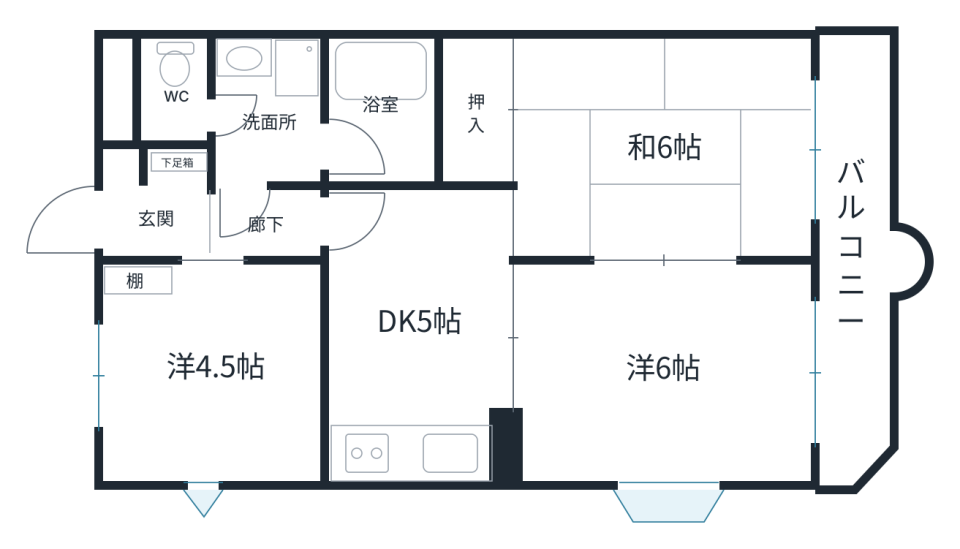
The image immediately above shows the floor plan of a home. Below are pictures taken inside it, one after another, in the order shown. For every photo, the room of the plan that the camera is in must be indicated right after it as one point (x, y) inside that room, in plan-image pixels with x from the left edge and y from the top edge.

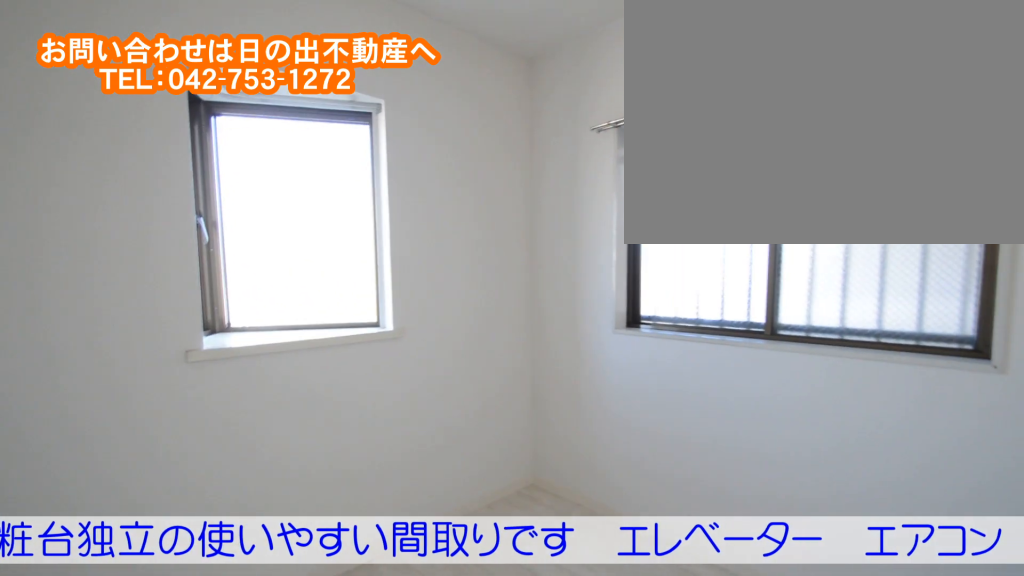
(213, 414)
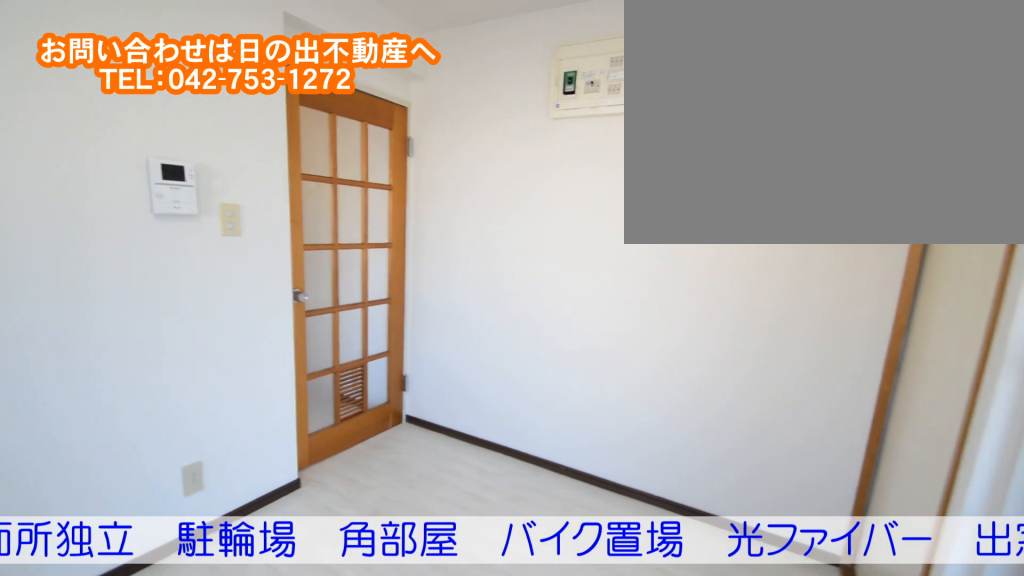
(430, 364)
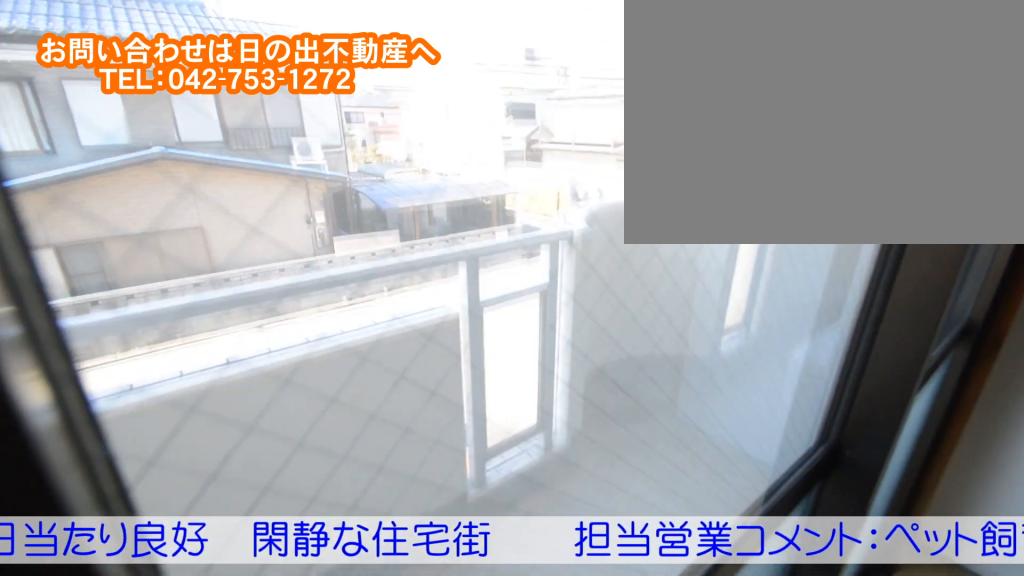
(658, 189)
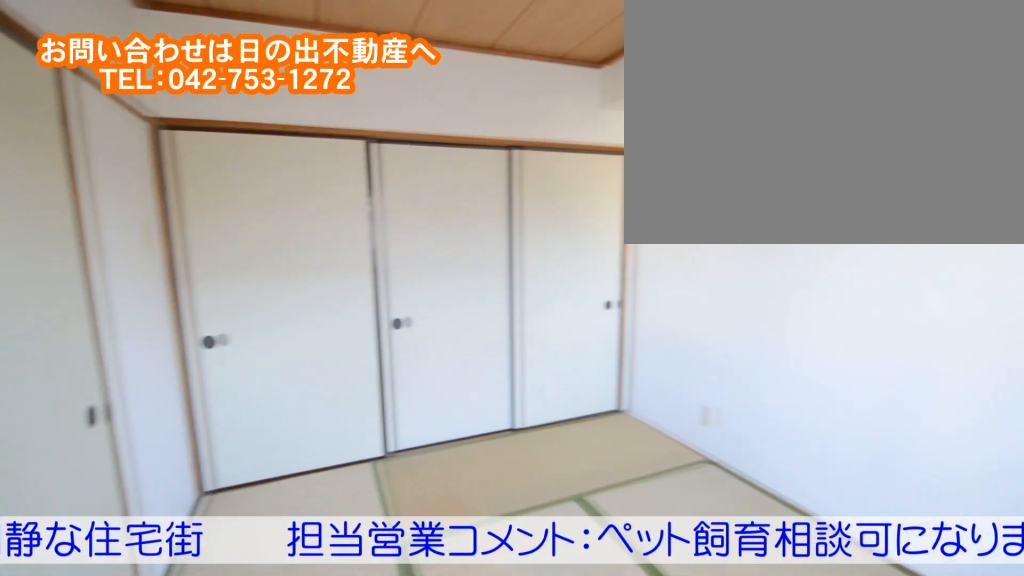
(658, 189)
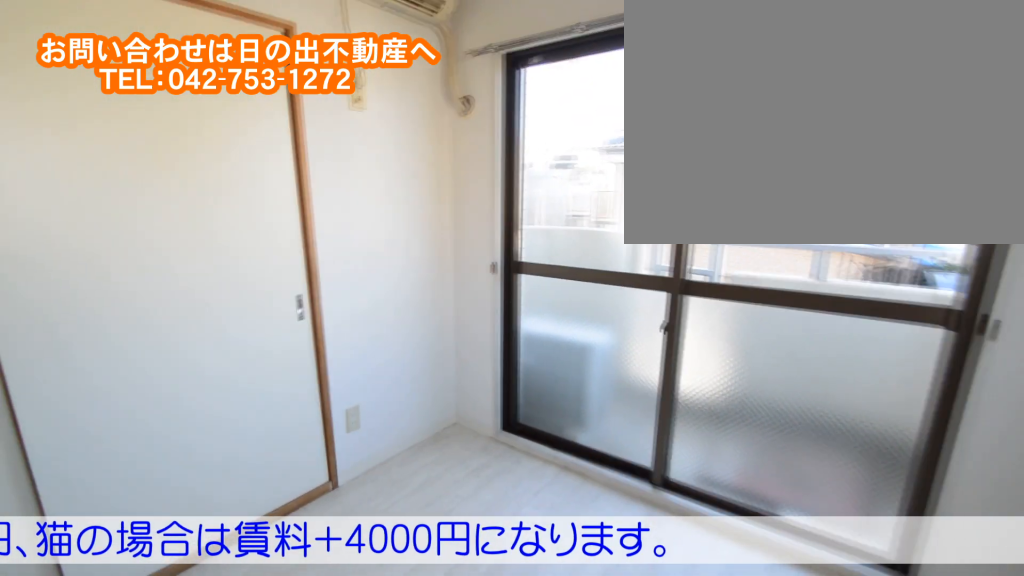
(672, 399)
